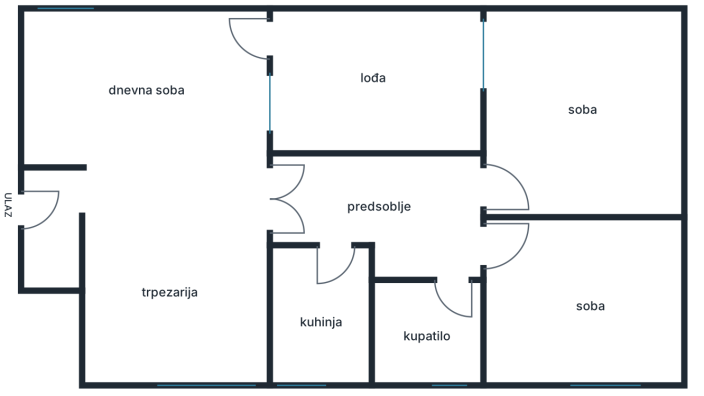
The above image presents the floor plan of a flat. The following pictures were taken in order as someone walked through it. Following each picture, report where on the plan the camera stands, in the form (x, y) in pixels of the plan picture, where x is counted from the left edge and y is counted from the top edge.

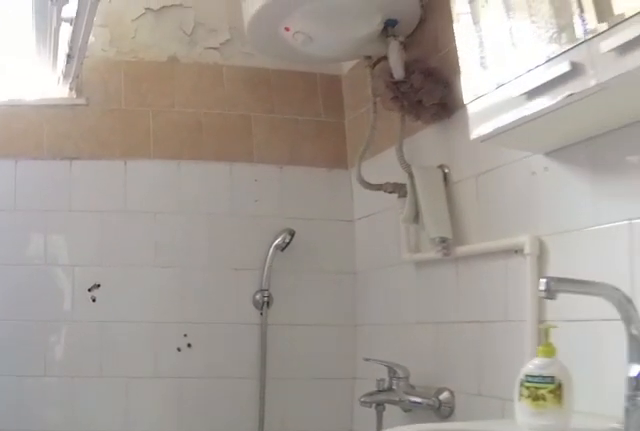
(446, 299)
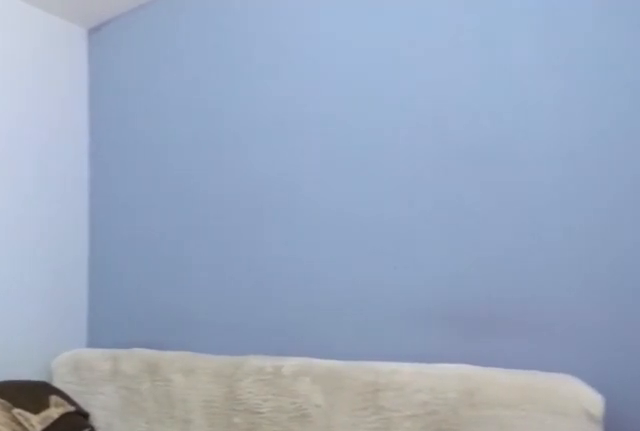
(613, 356)
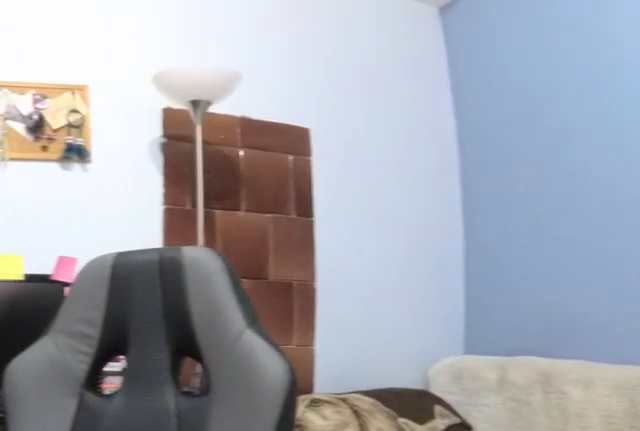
(619, 358)
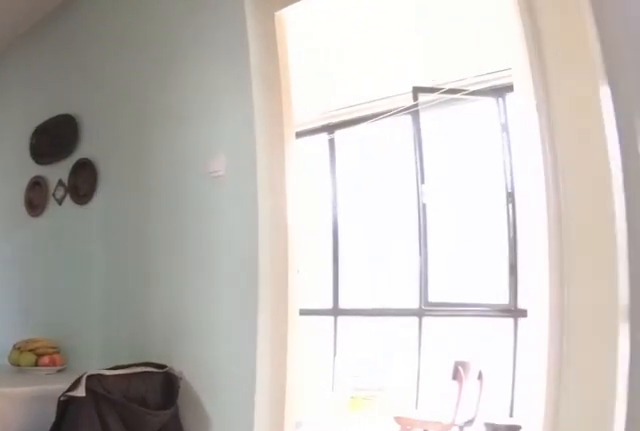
(497, 248)
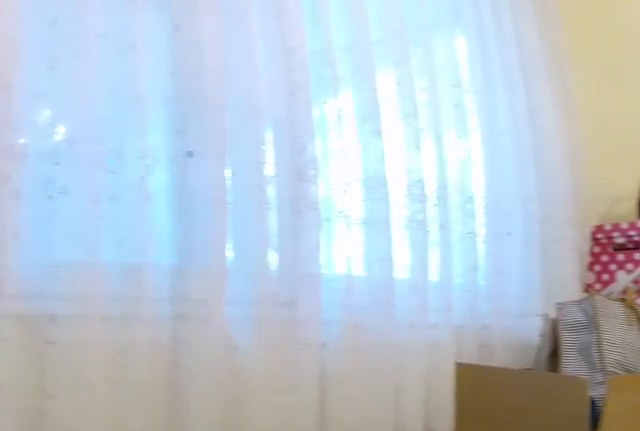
(615, 186)
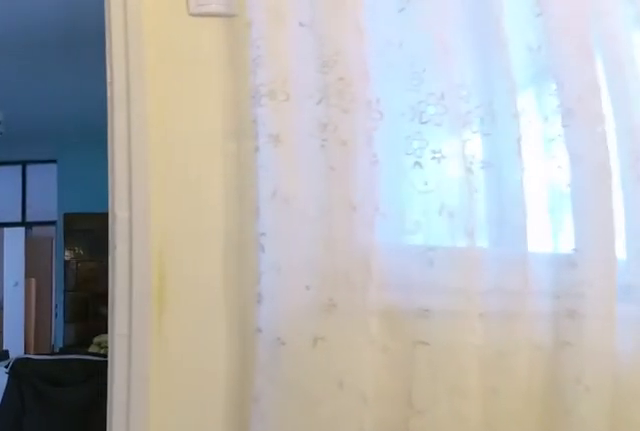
(575, 186)
